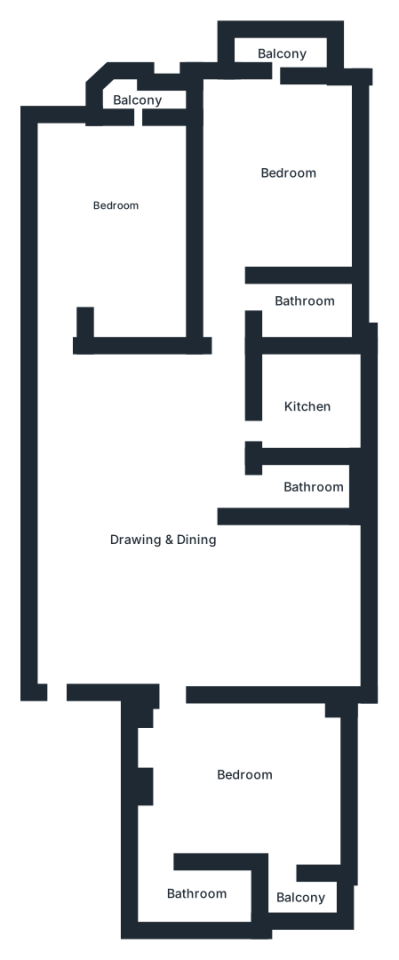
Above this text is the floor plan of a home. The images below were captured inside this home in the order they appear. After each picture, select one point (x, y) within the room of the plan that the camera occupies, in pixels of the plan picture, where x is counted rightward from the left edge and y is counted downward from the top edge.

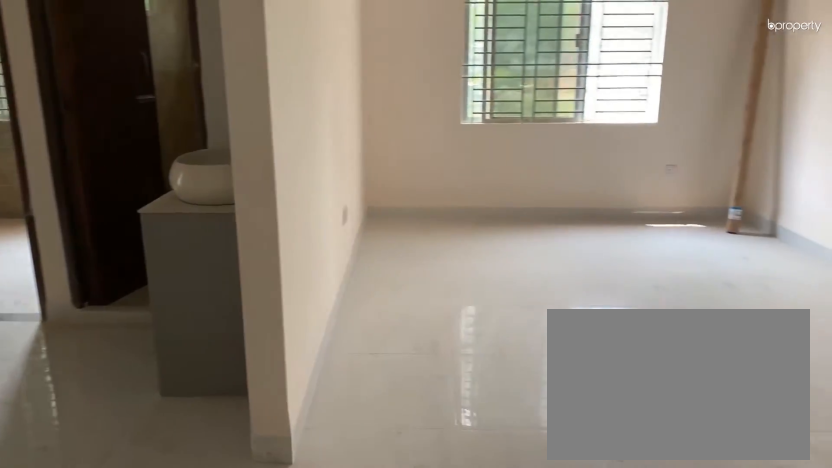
(172, 579)
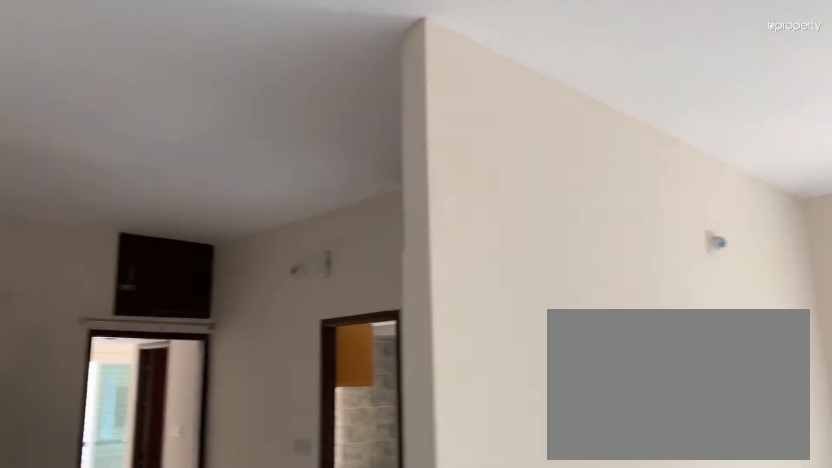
(172, 579)
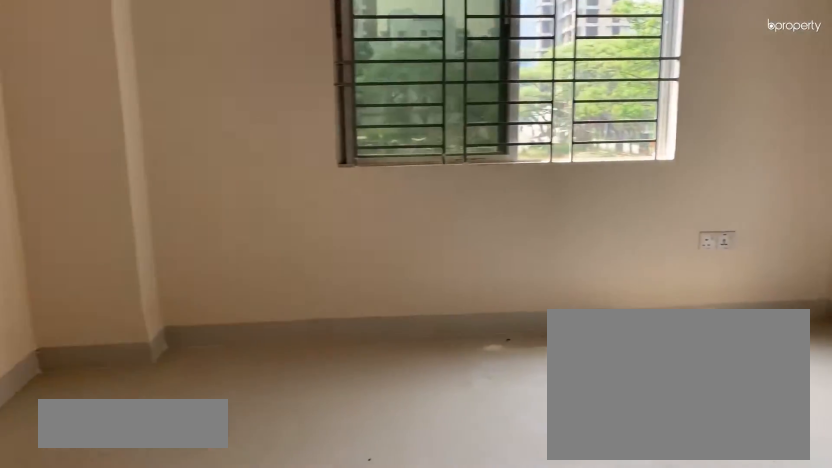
(240, 797)
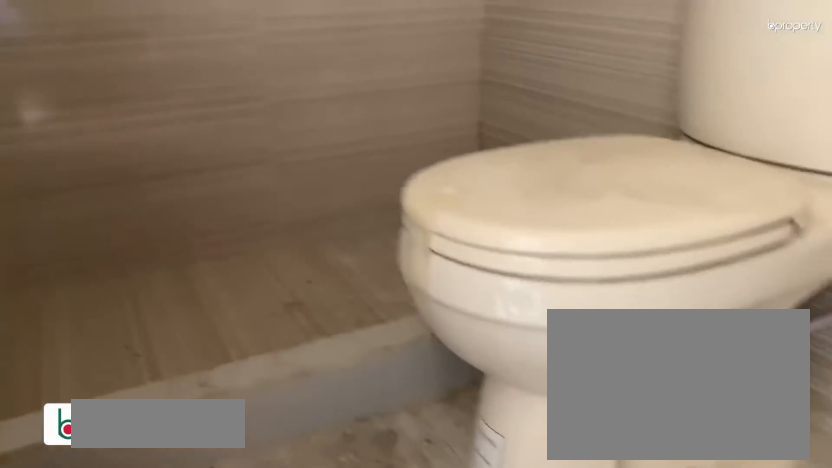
(192, 890)
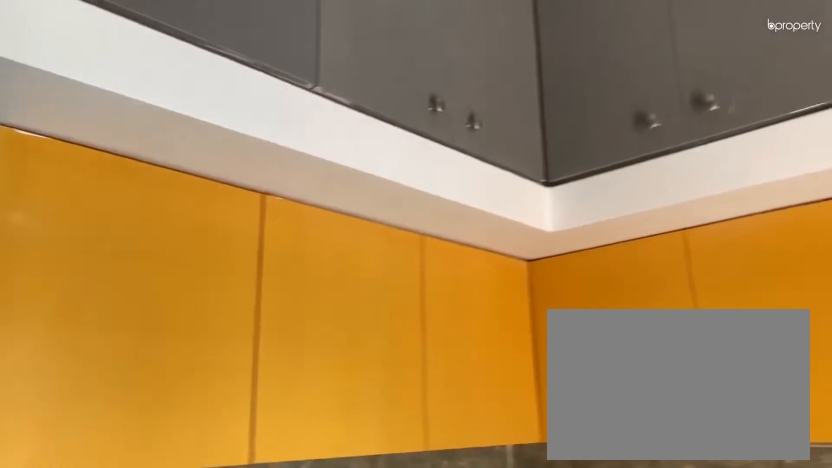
(311, 409)
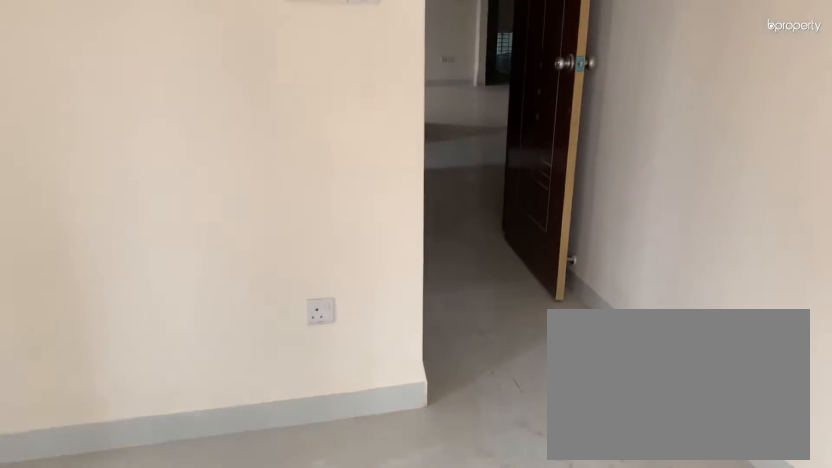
(277, 151)
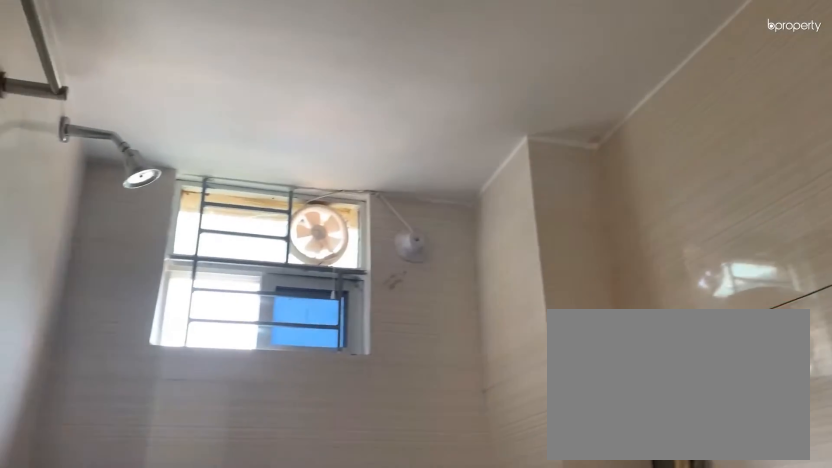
(301, 309)
